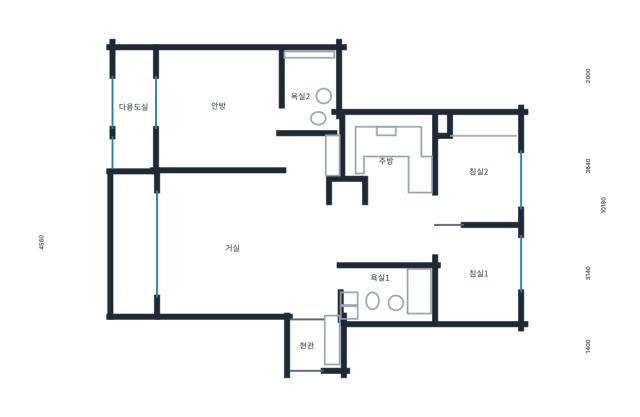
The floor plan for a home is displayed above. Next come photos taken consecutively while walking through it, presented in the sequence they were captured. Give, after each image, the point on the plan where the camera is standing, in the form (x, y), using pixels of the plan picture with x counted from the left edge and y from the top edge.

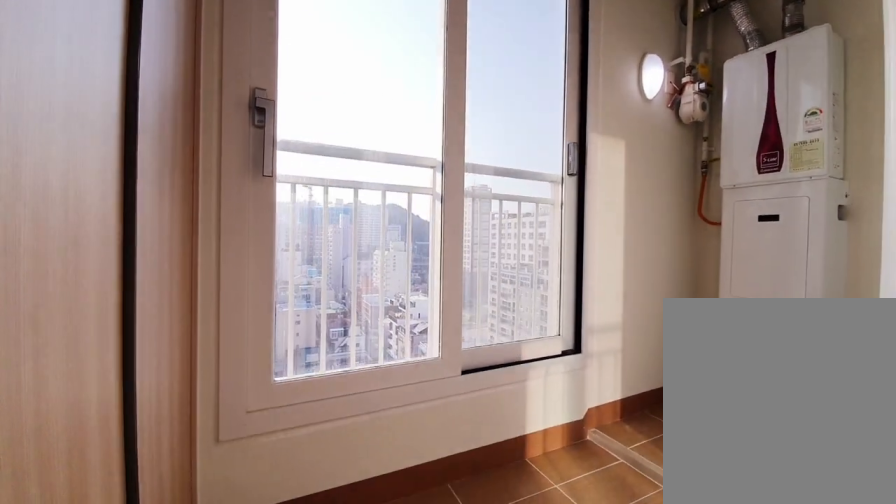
(150, 124)
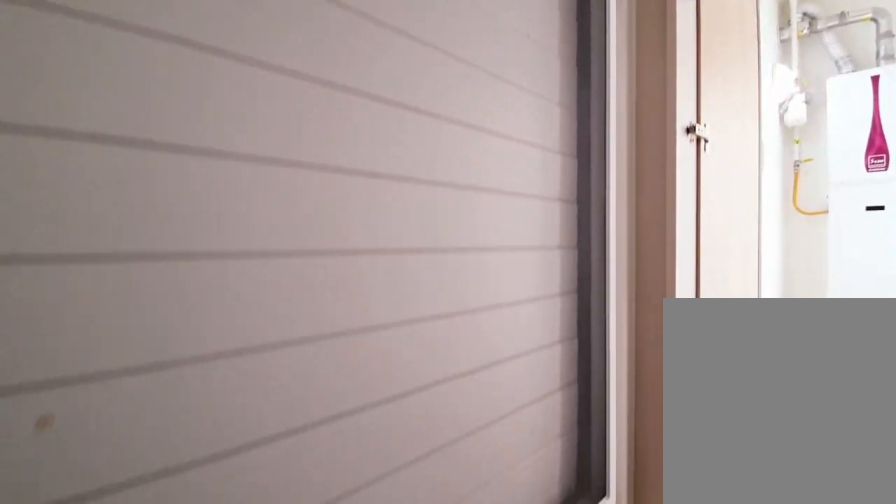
(150, 125)
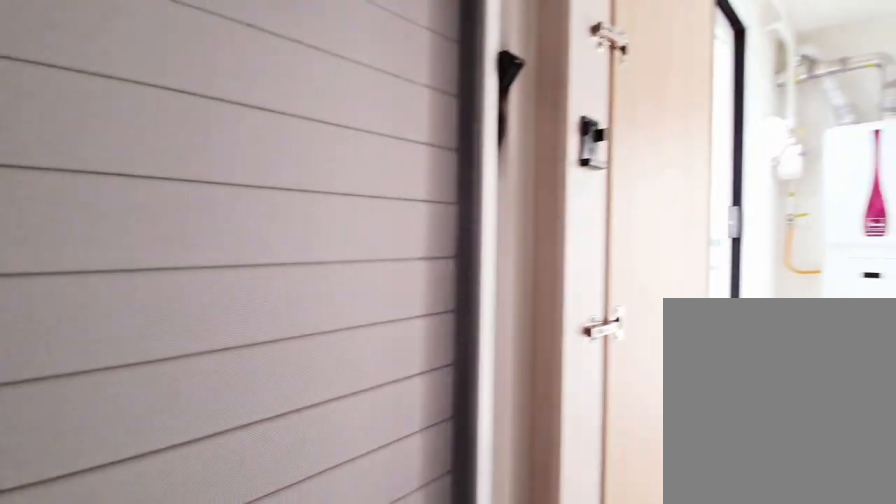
(150, 122)
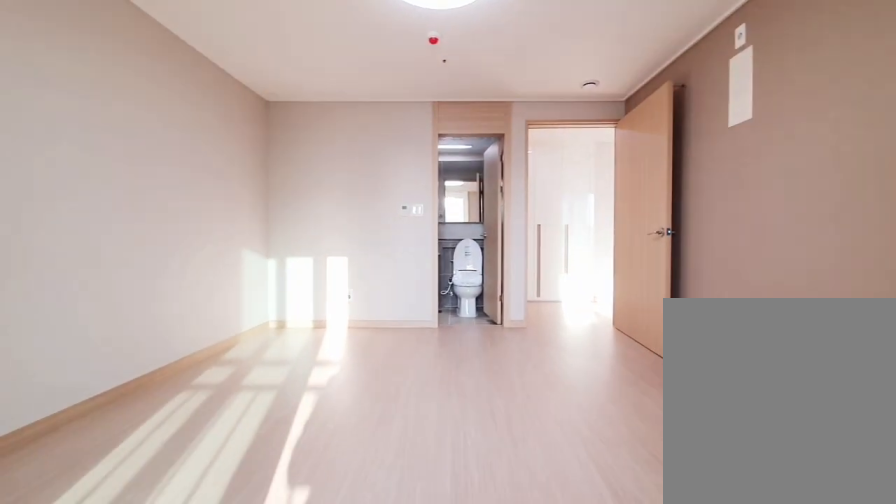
(209, 133)
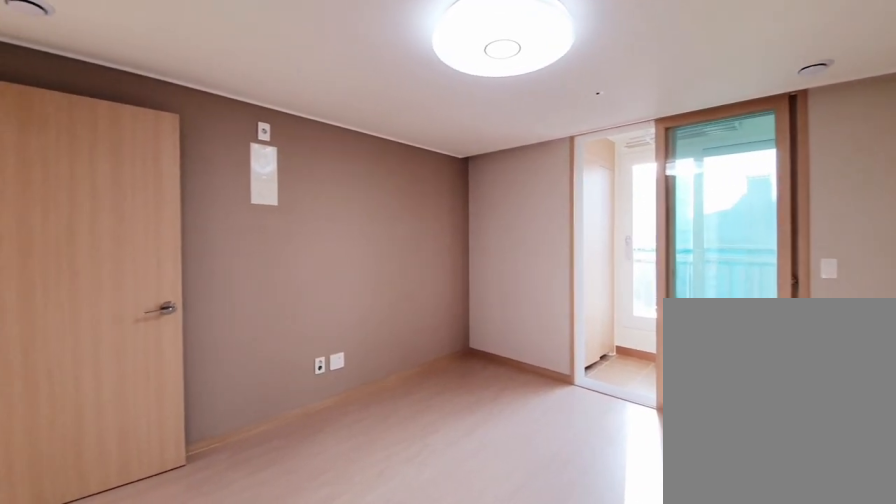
(210, 134)
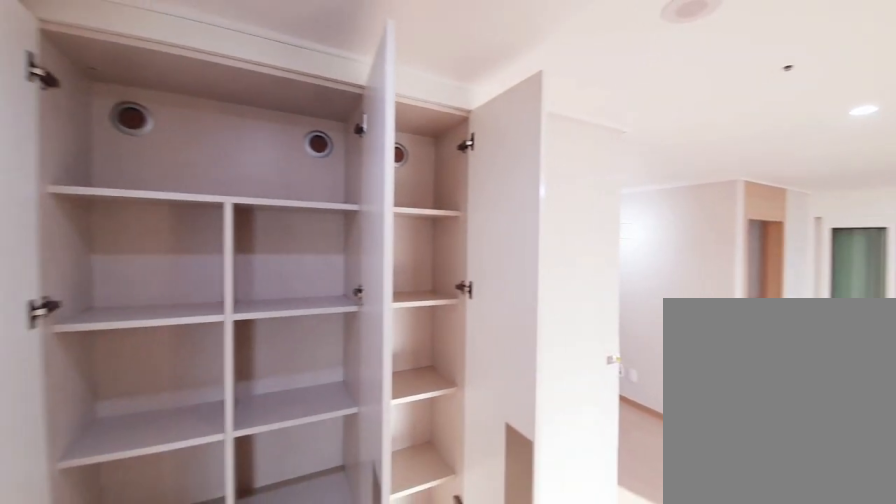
(302, 166)
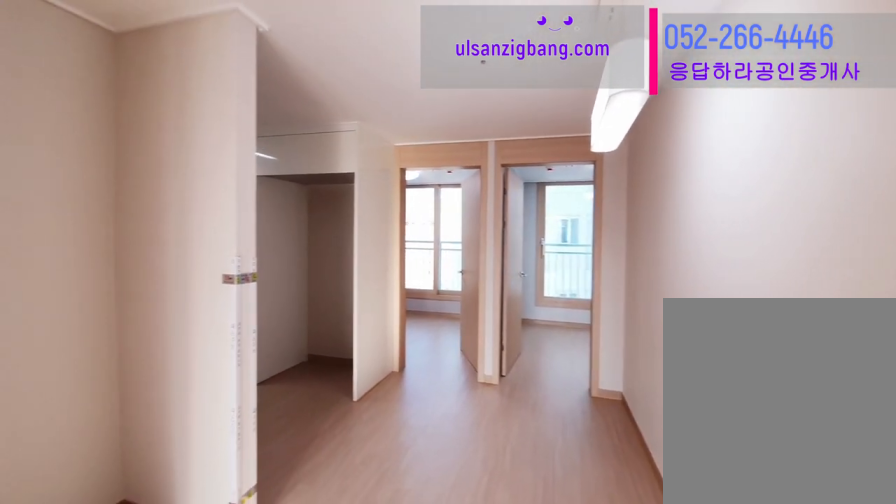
(312, 218)
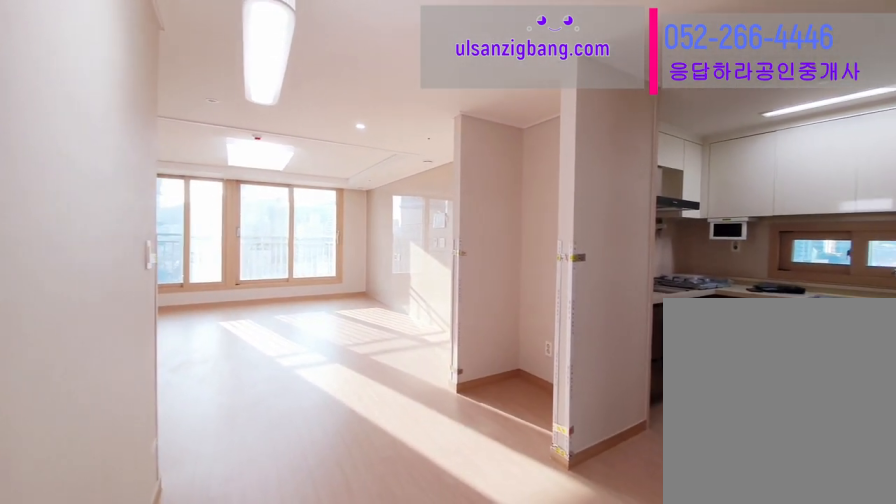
(409, 221)
